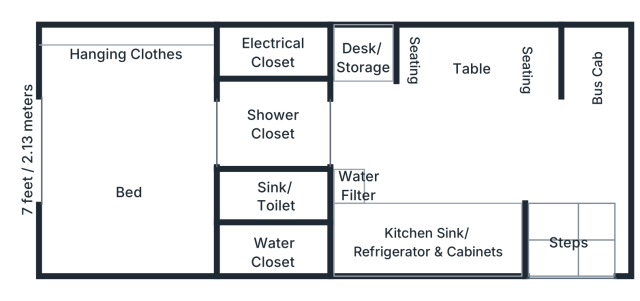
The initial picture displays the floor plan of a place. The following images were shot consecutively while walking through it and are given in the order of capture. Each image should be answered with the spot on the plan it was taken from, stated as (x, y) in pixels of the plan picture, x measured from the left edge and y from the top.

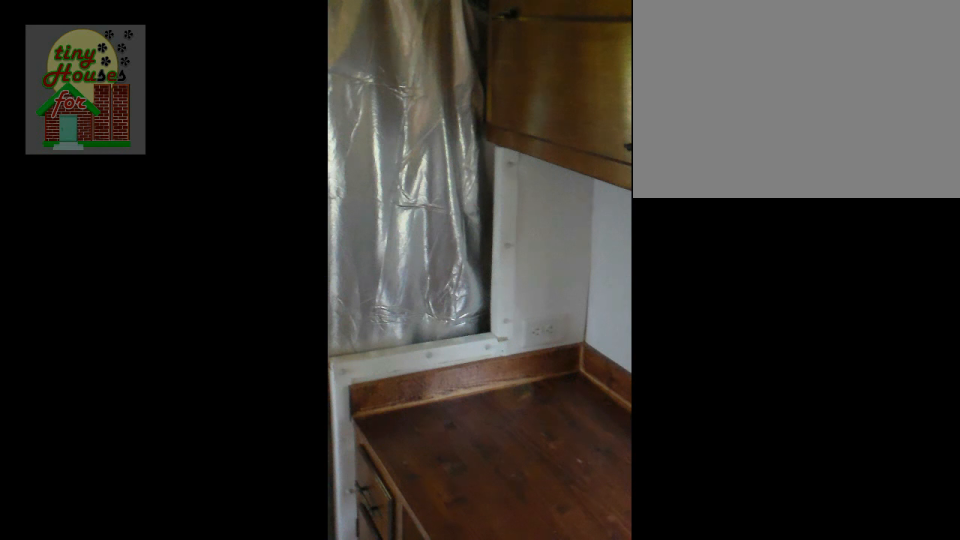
(402, 176)
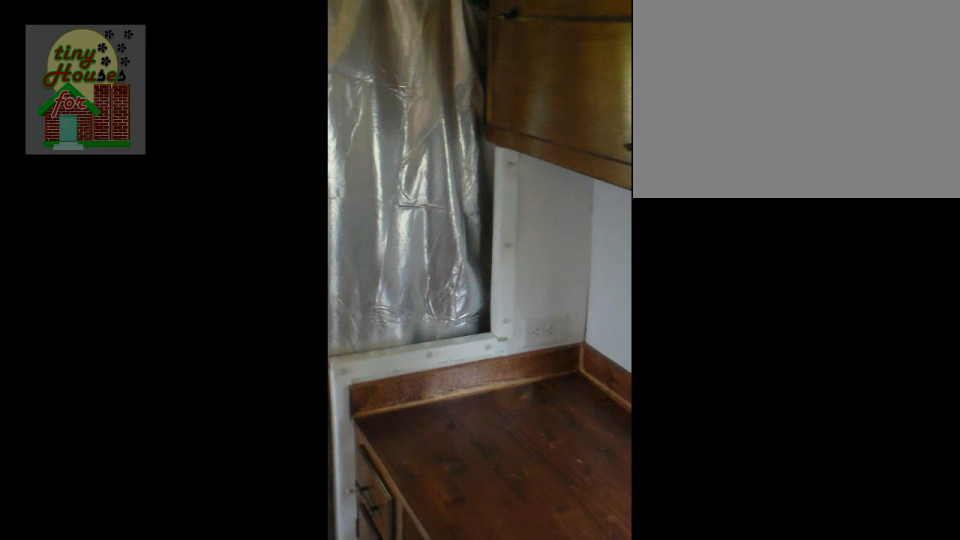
(402, 176)
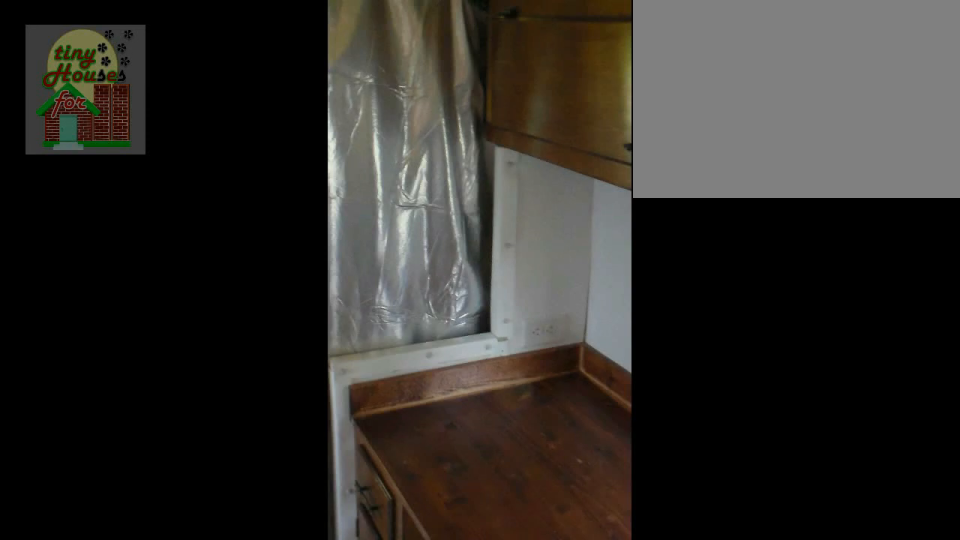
(402, 176)
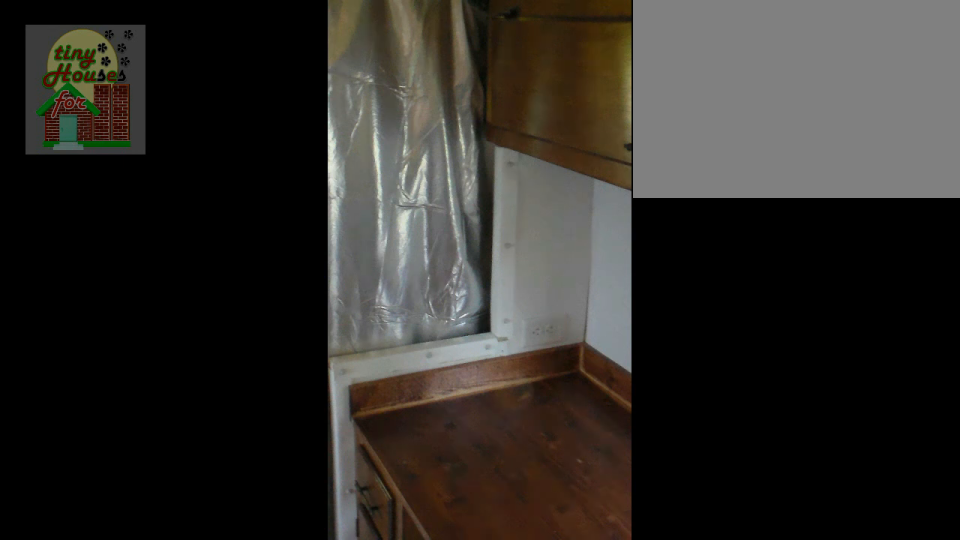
(400, 178)
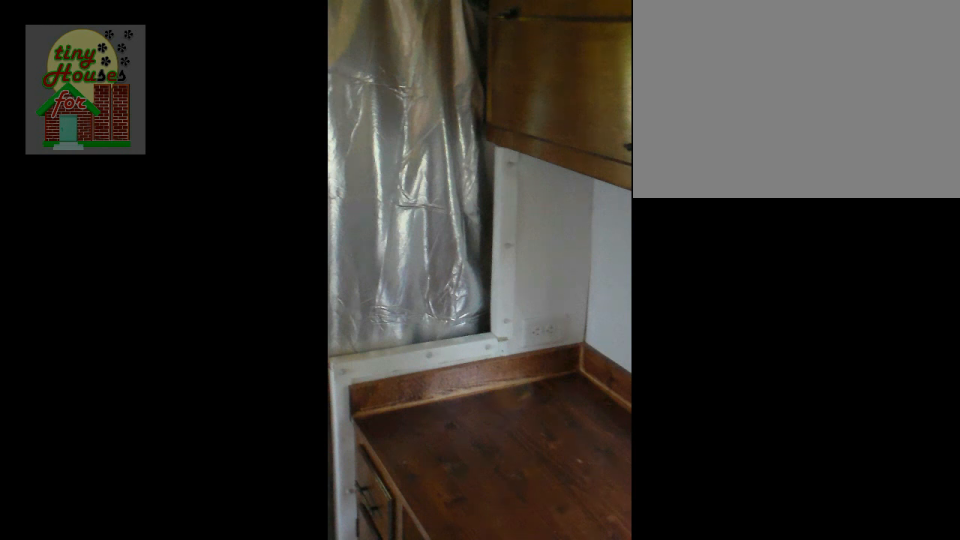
(400, 181)
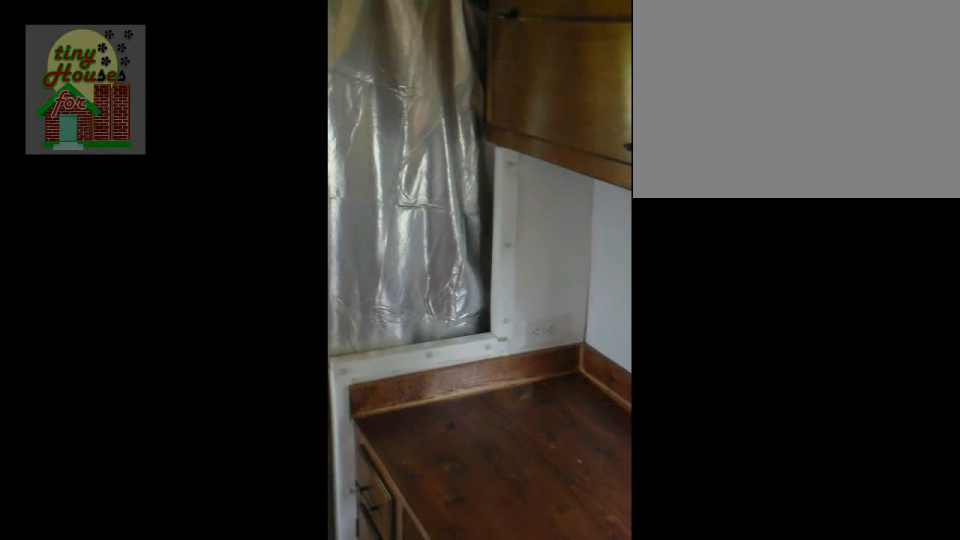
(408, 179)
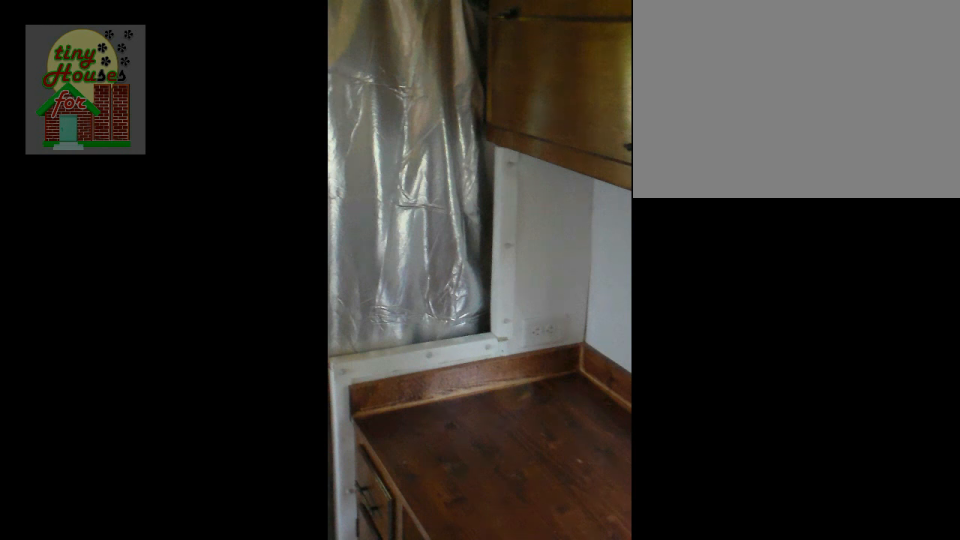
(408, 180)
